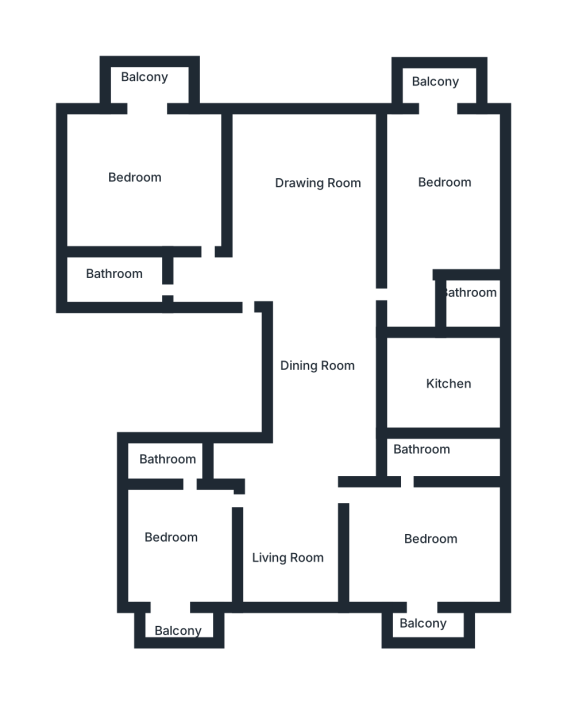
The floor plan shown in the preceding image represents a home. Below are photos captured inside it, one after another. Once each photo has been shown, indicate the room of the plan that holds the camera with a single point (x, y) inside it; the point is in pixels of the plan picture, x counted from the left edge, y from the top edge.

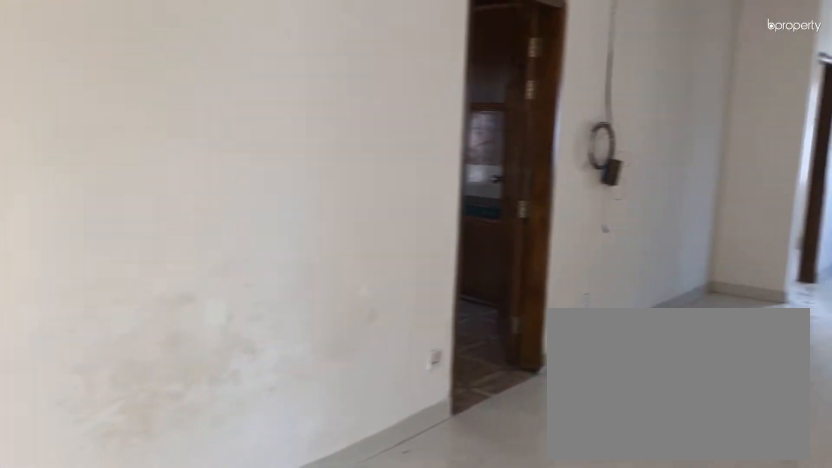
(319, 371)
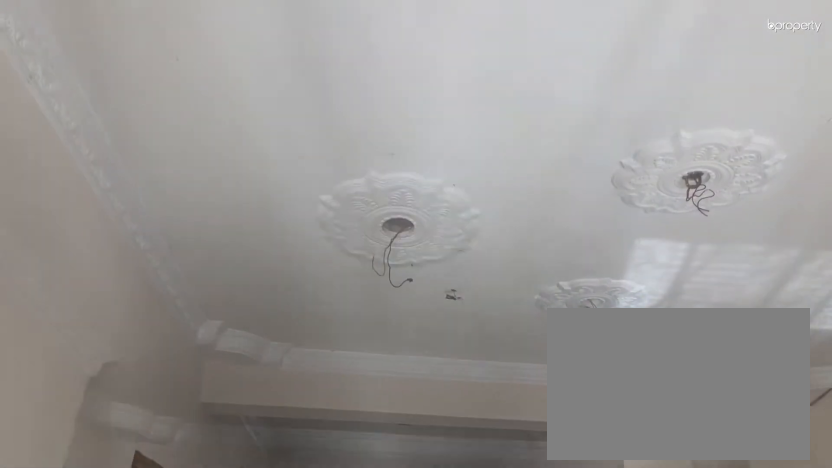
(302, 483)
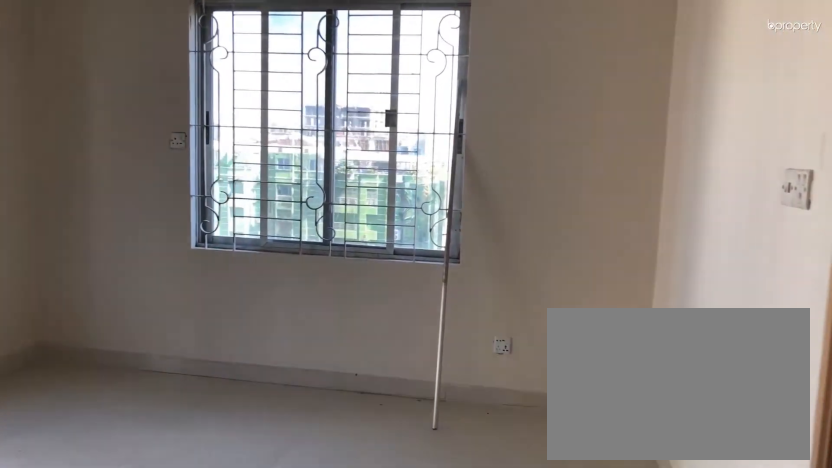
(184, 550)
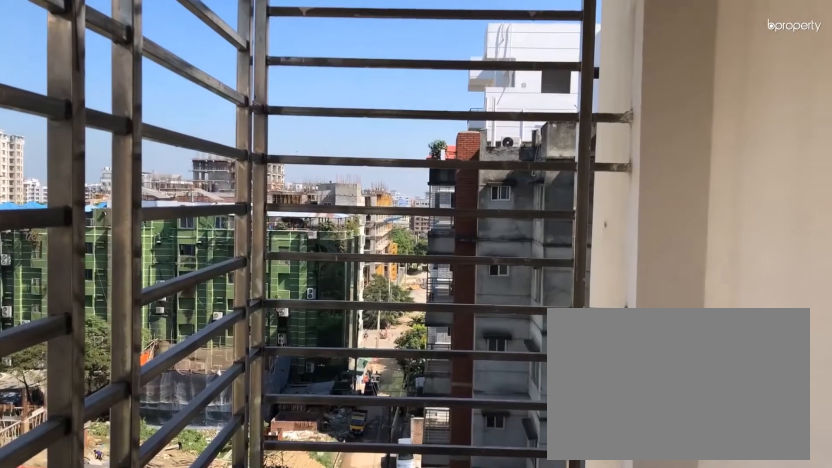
(180, 618)
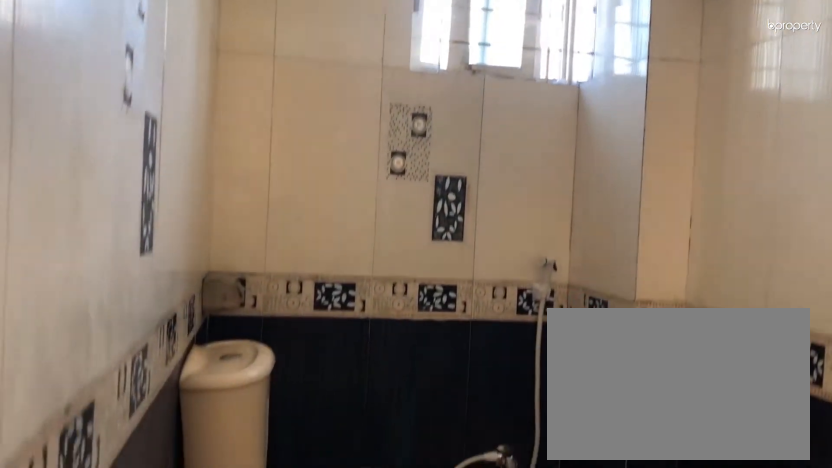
(168, 459)
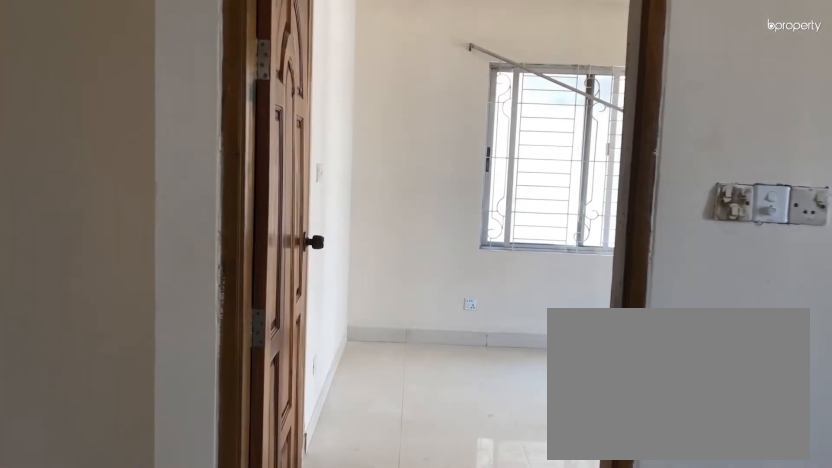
(339, 498)
